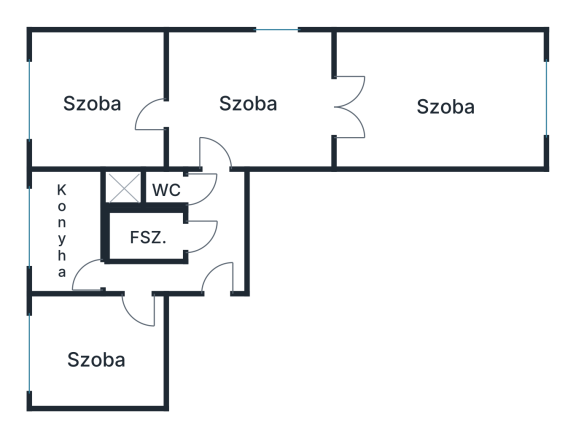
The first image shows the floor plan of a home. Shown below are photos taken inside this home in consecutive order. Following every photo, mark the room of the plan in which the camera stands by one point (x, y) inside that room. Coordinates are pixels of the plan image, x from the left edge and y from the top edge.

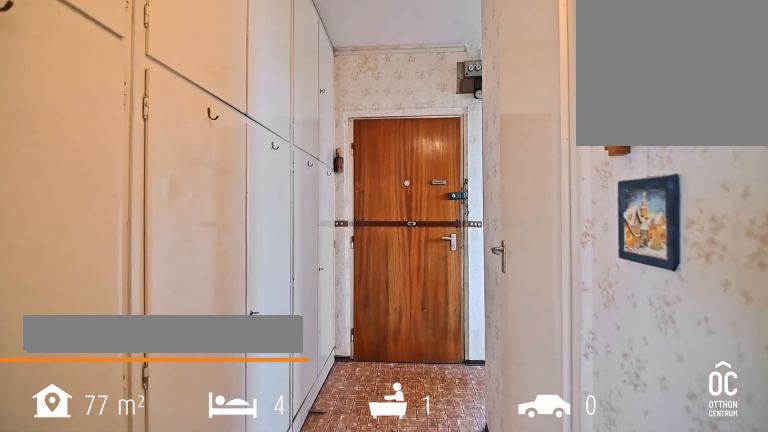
(213, 231)
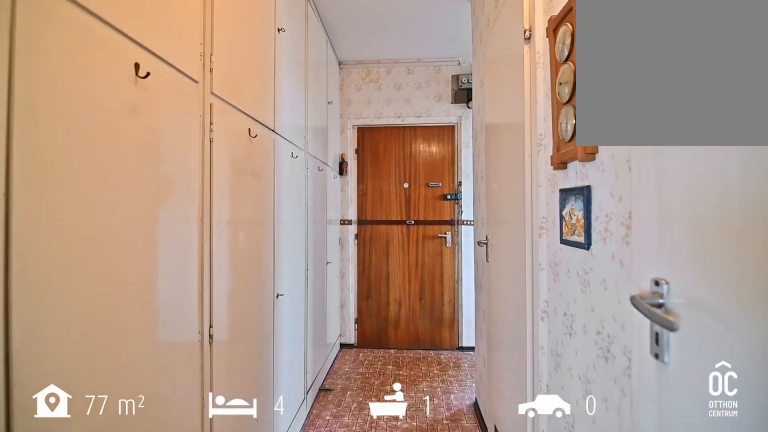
(213, 231)
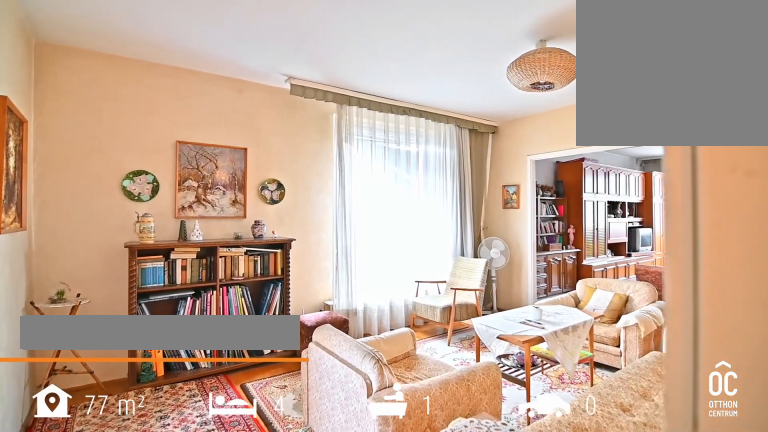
(250, 104)
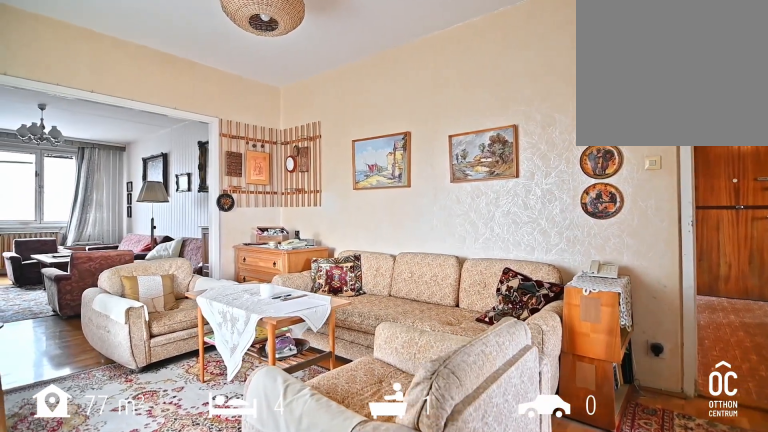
(250, 103)
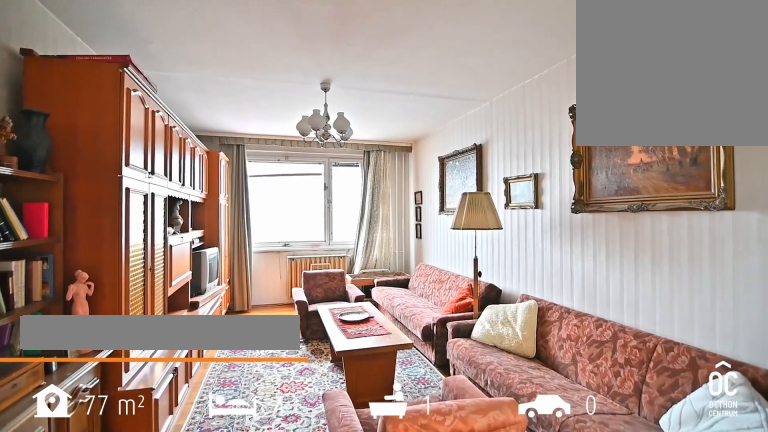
(442, 103)
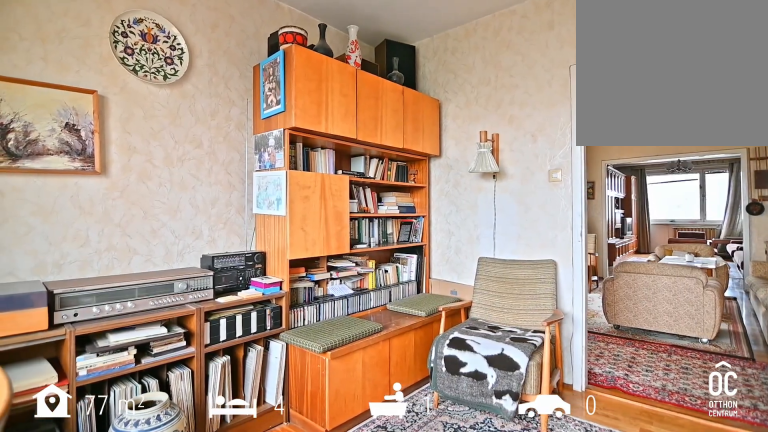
(96, 102)
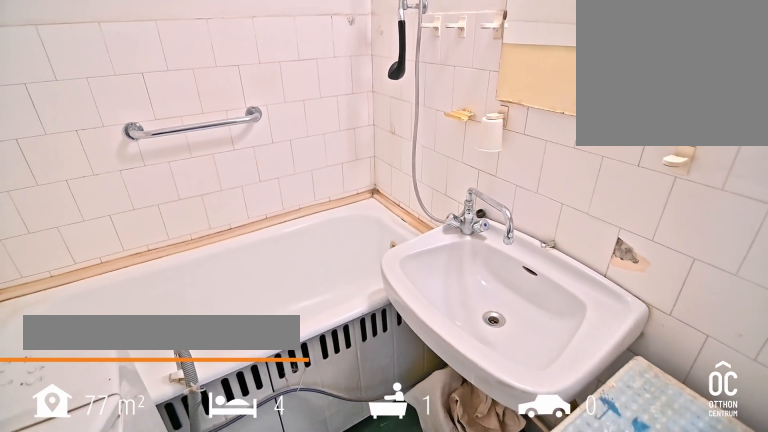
(147, 236)
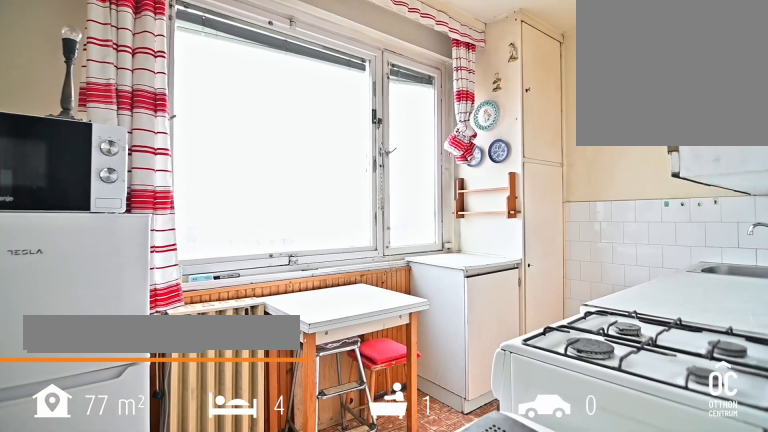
(65, 235)
